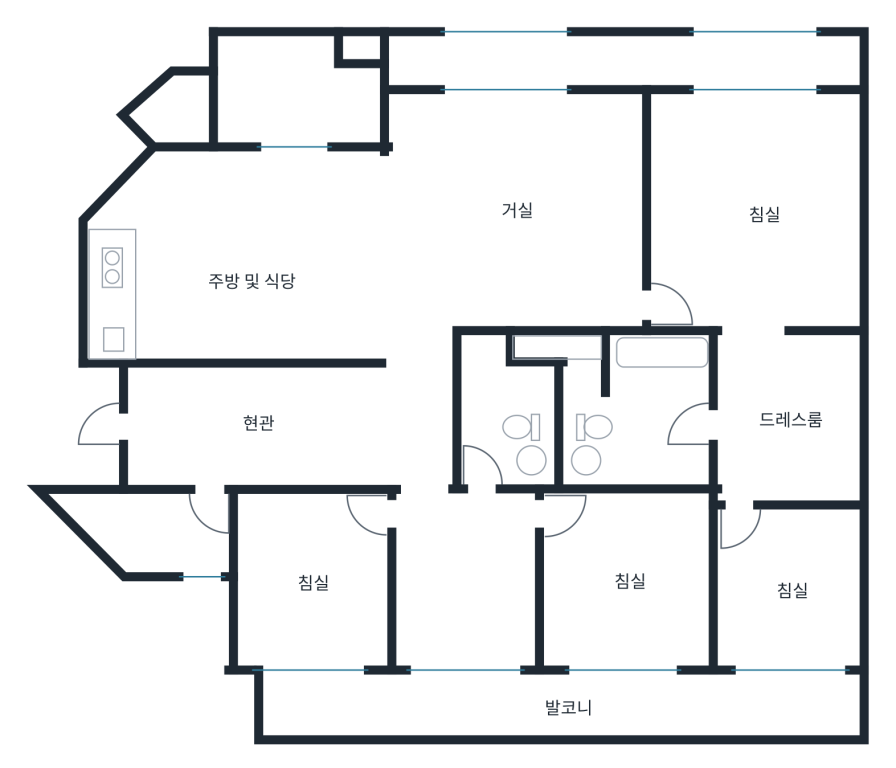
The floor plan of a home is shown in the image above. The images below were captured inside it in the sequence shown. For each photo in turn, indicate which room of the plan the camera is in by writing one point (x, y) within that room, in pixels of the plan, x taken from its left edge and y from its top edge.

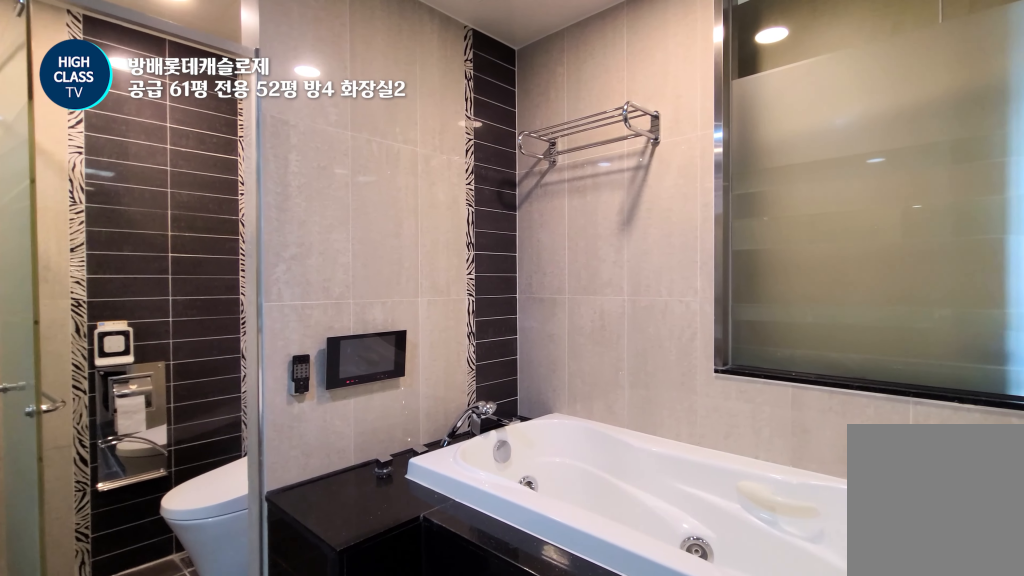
(634, 410)
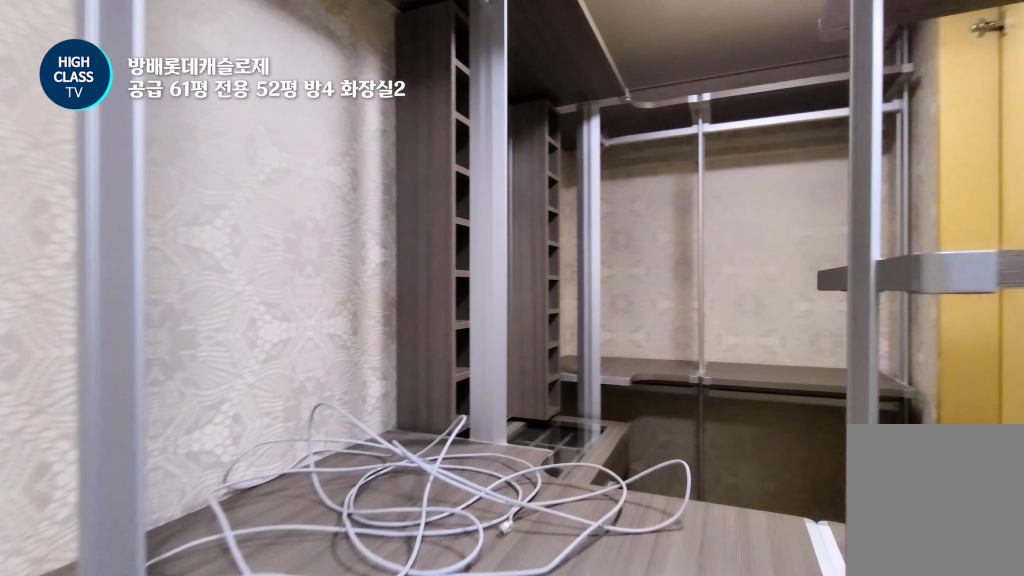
(787, 414)
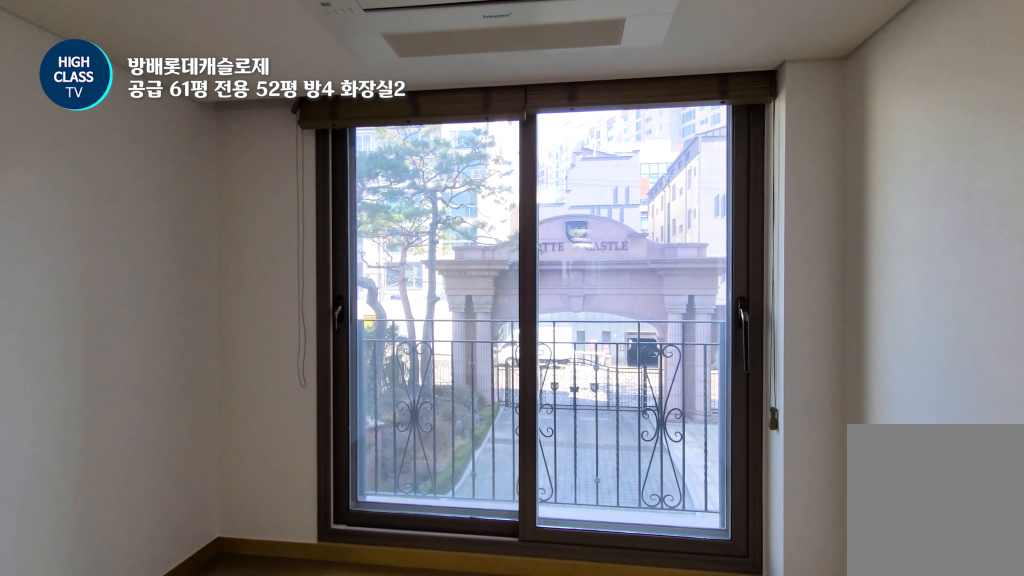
(791, 618)
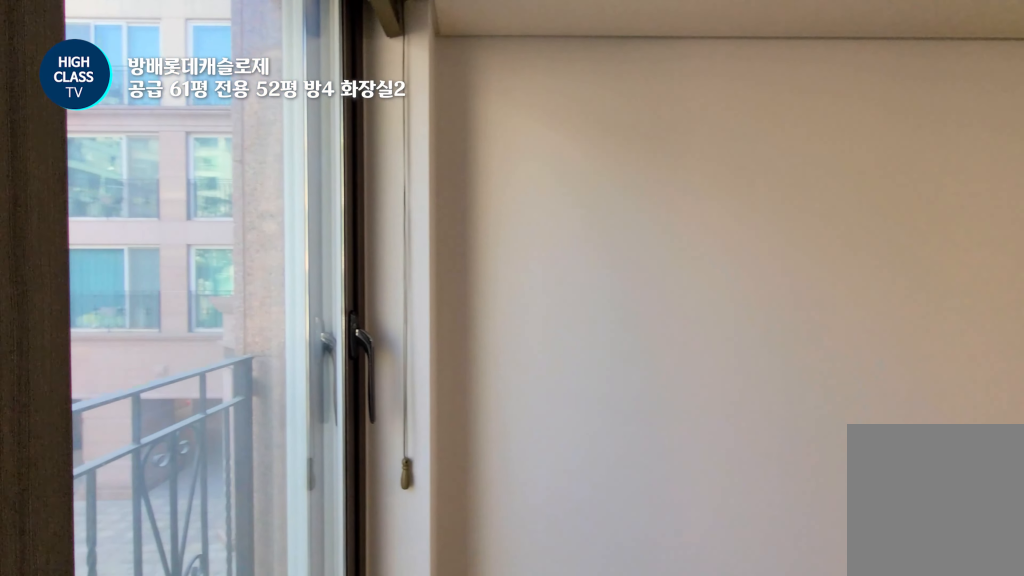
(791, 618)
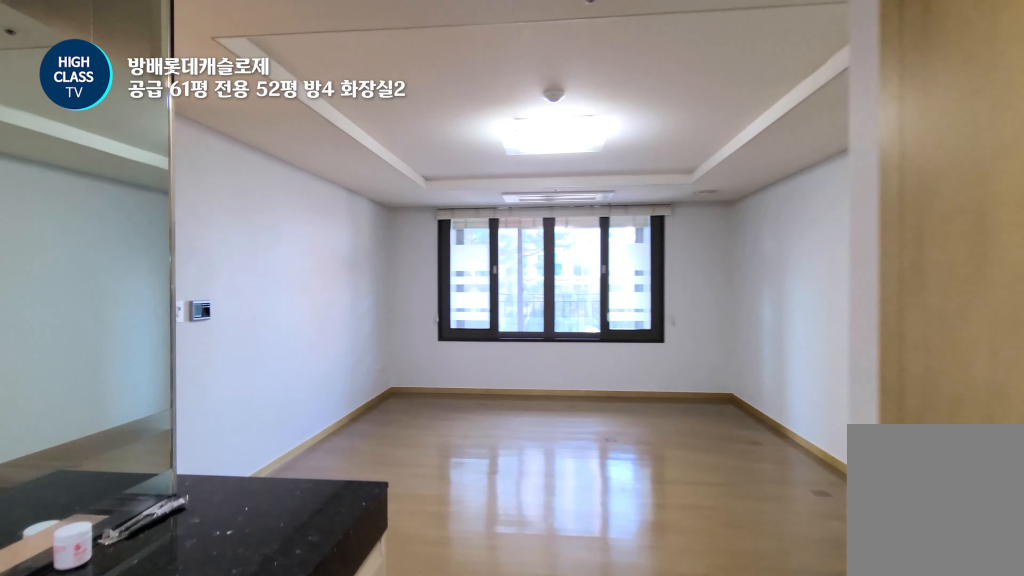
(787, 422)
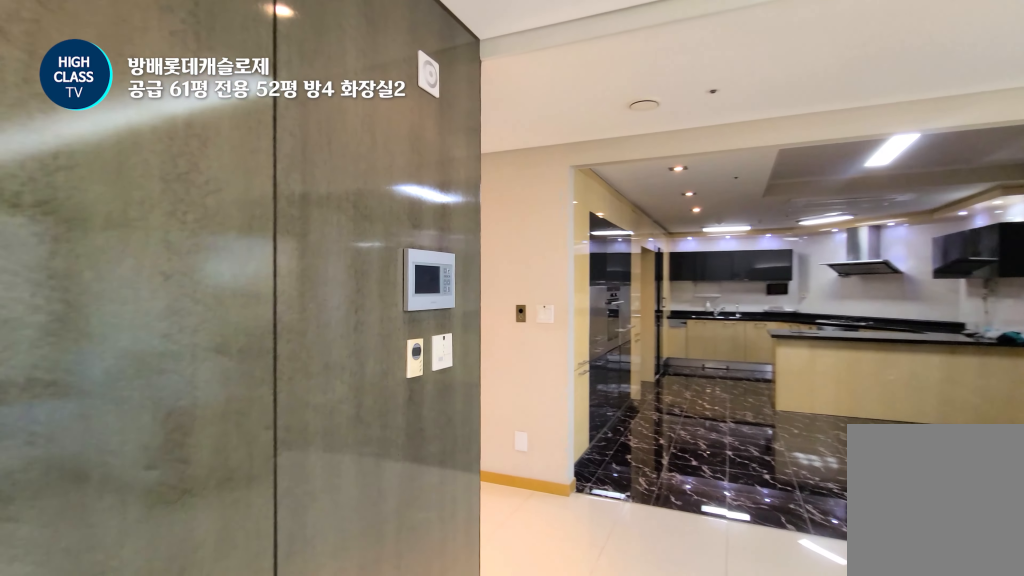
(517, 196)
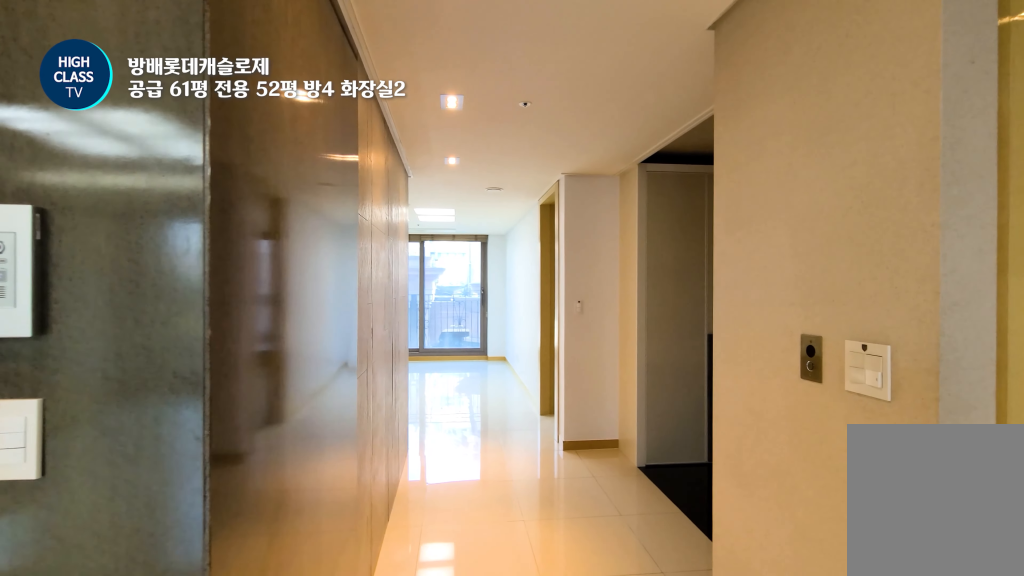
(517, 196)
